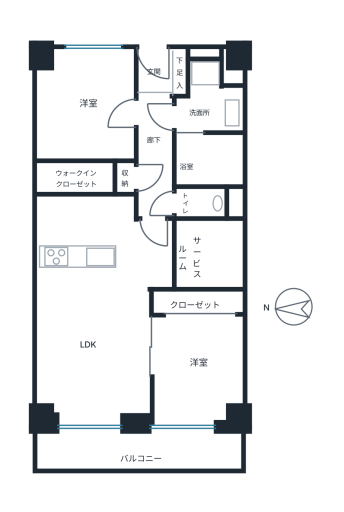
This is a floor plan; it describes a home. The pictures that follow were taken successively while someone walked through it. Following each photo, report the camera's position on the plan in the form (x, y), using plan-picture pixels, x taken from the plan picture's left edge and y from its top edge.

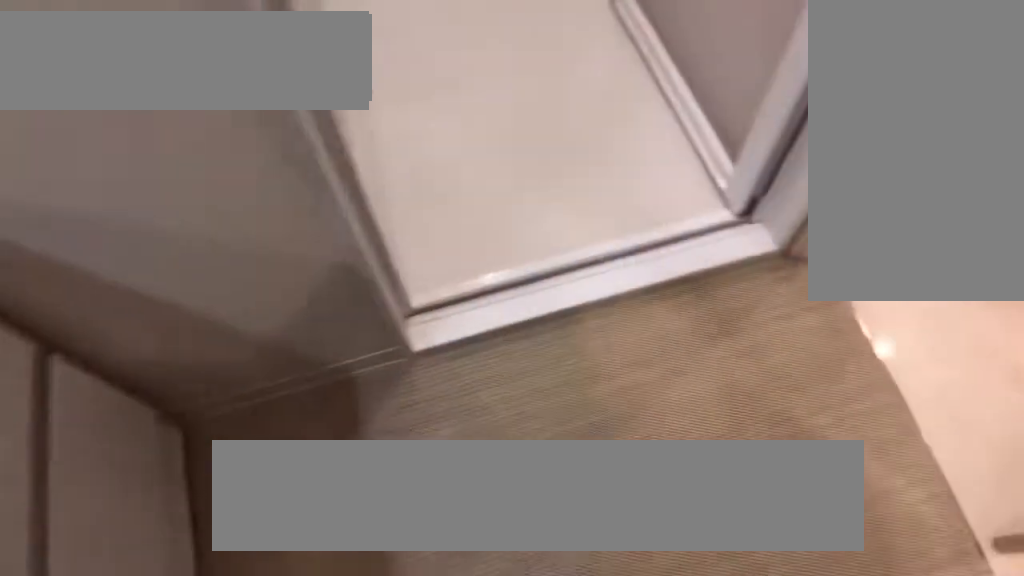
(209, 133)
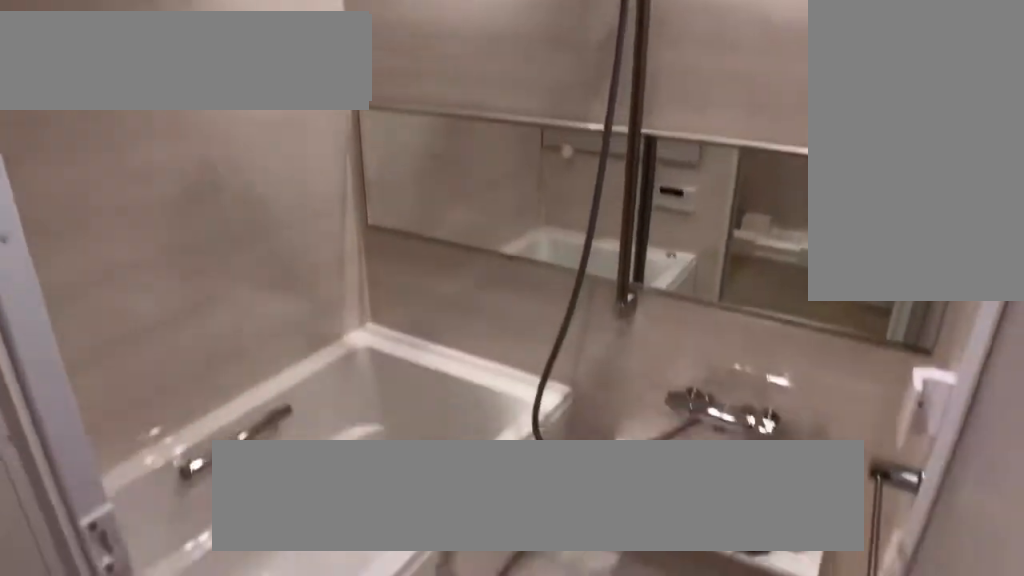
(209, 133)
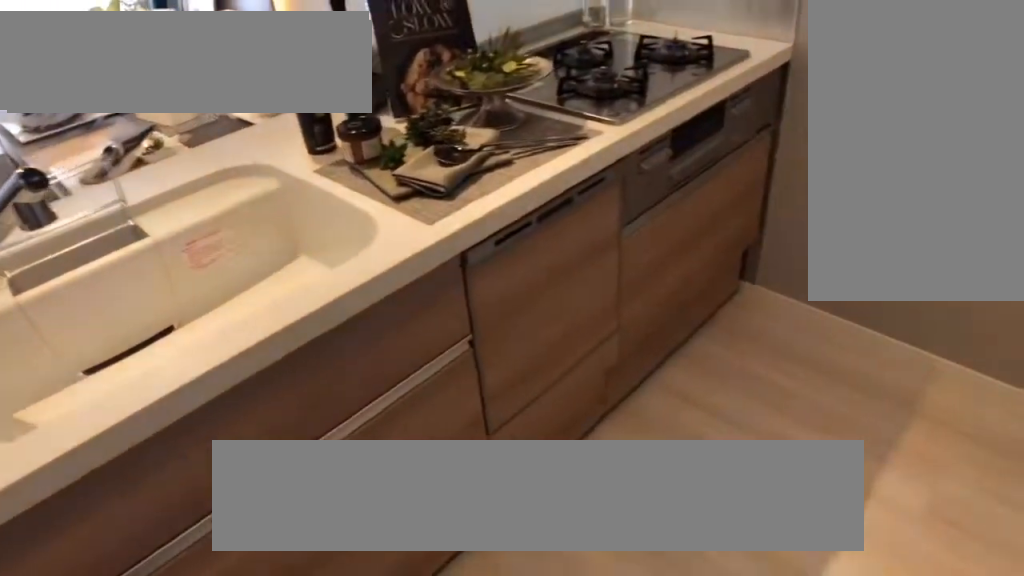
(107, 282)
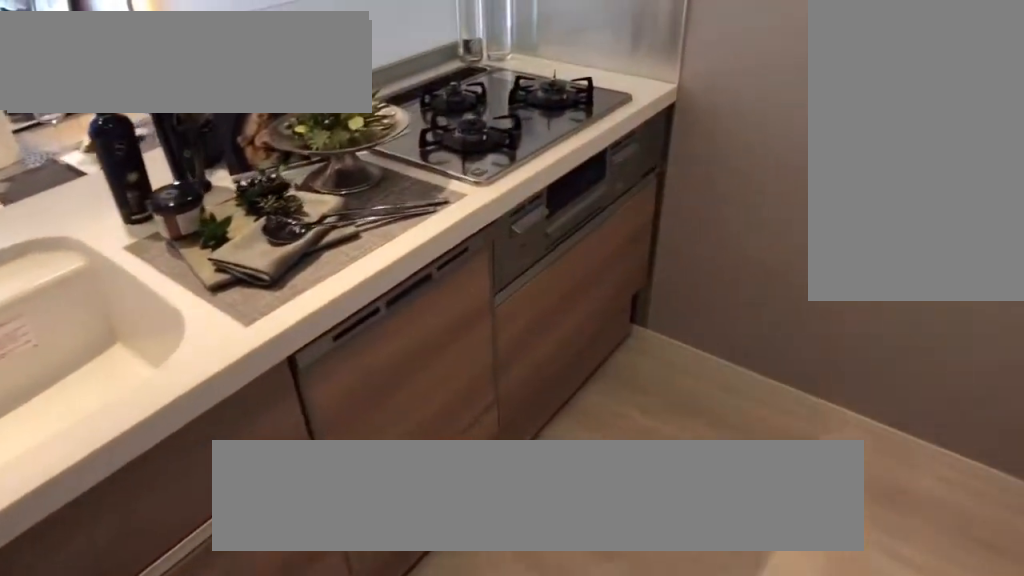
(107, 282)
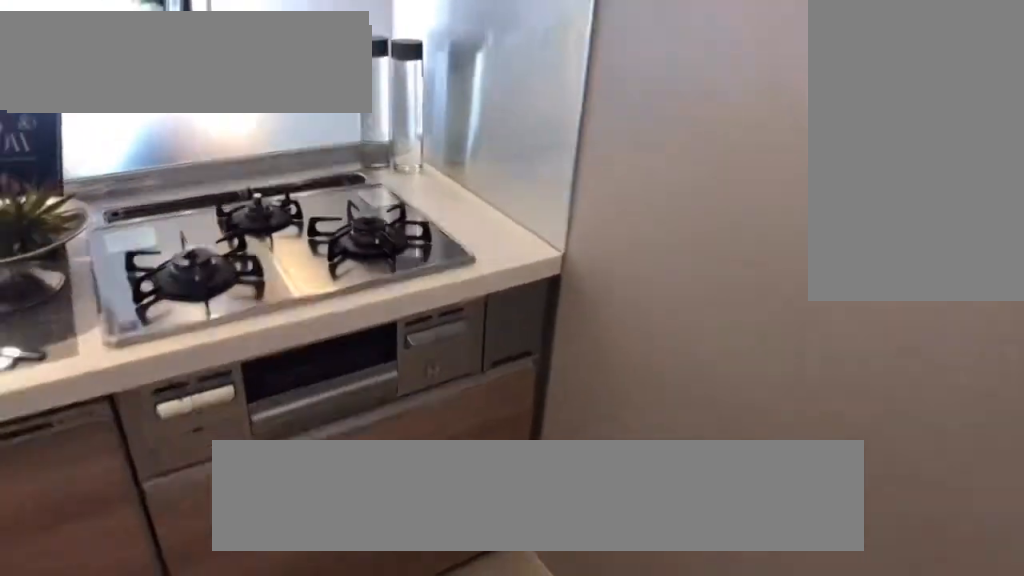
(108, 282)
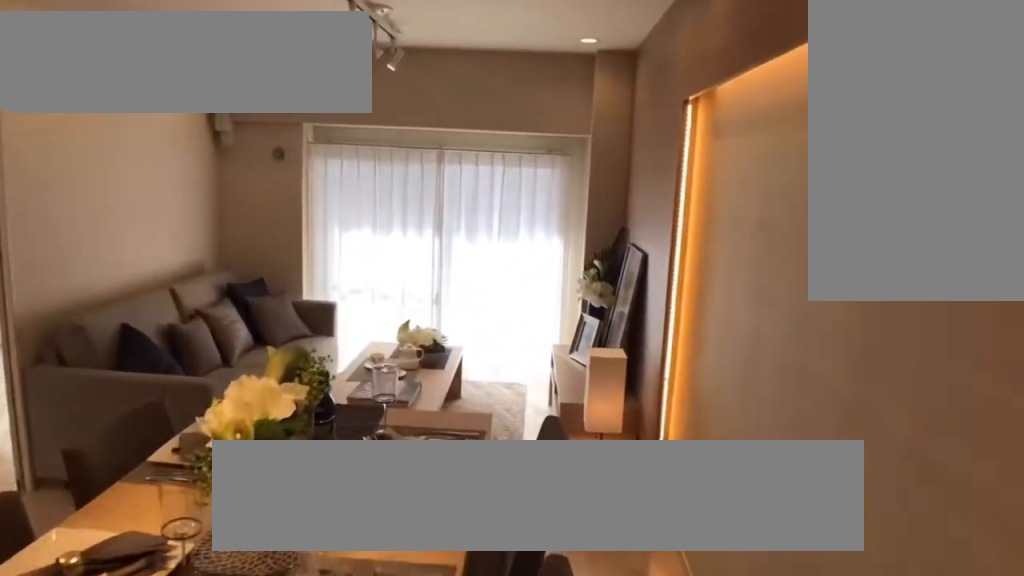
(107, 282)
